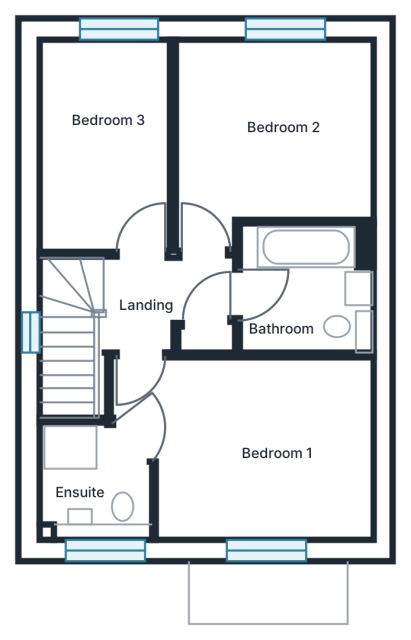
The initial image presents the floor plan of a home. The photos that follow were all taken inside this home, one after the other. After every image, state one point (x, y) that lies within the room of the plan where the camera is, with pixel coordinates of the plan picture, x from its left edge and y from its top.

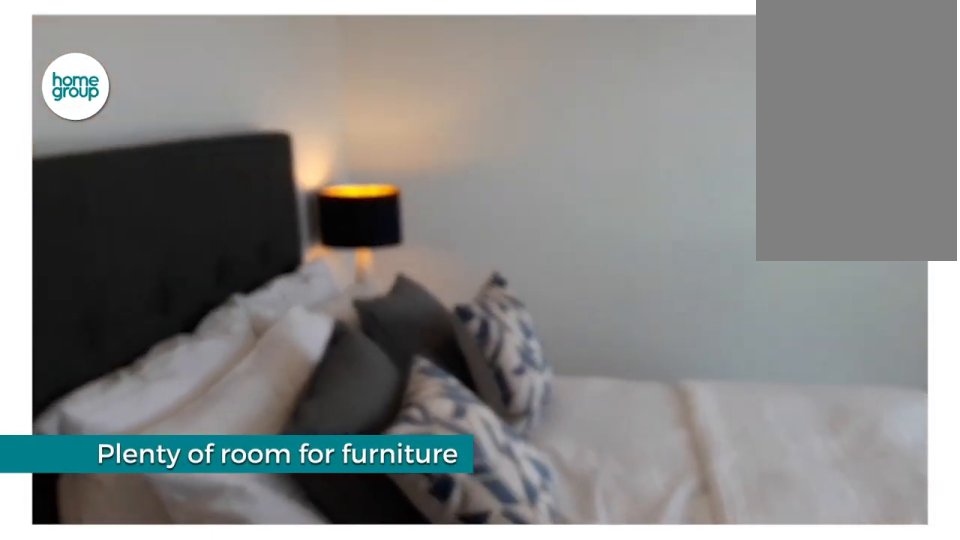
(248, 452)
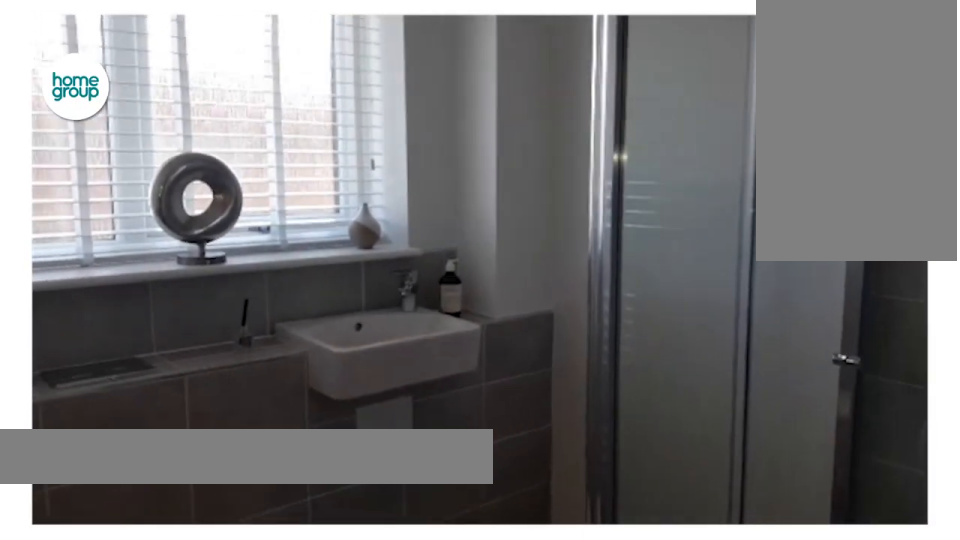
(95, 483)
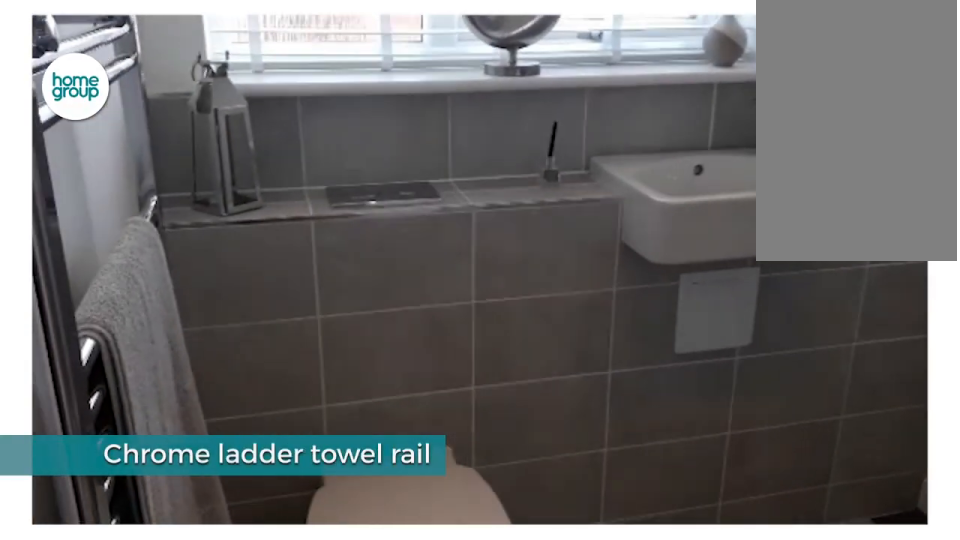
(95, 483)
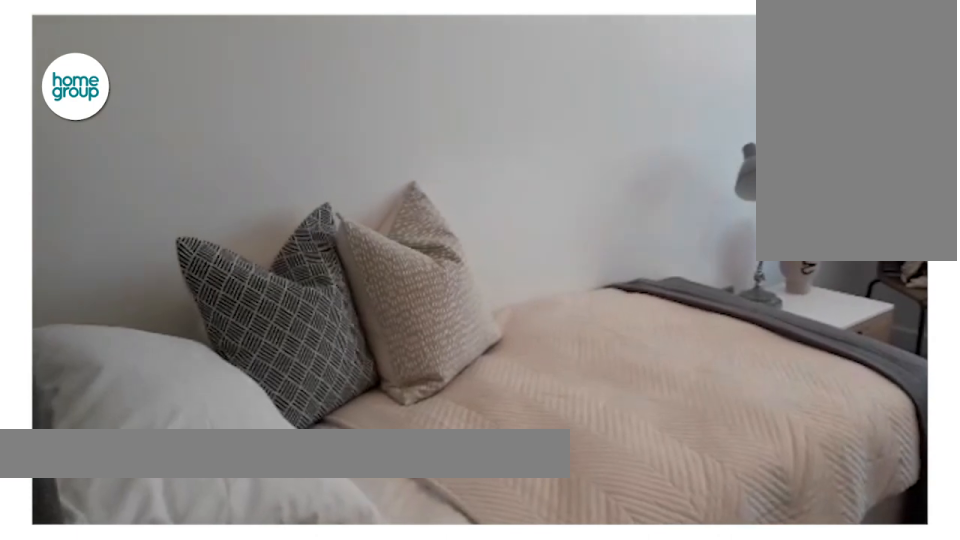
(106, 147)
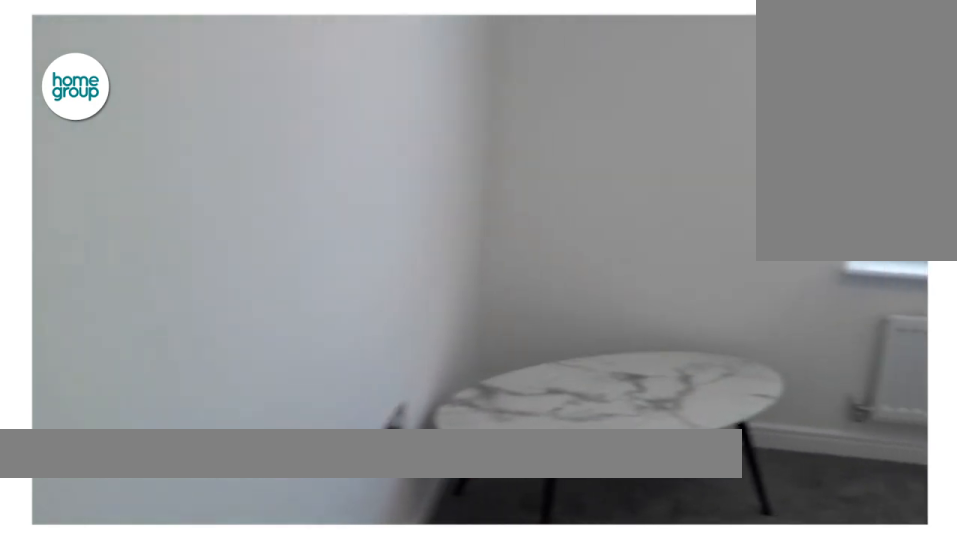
(271, 137)
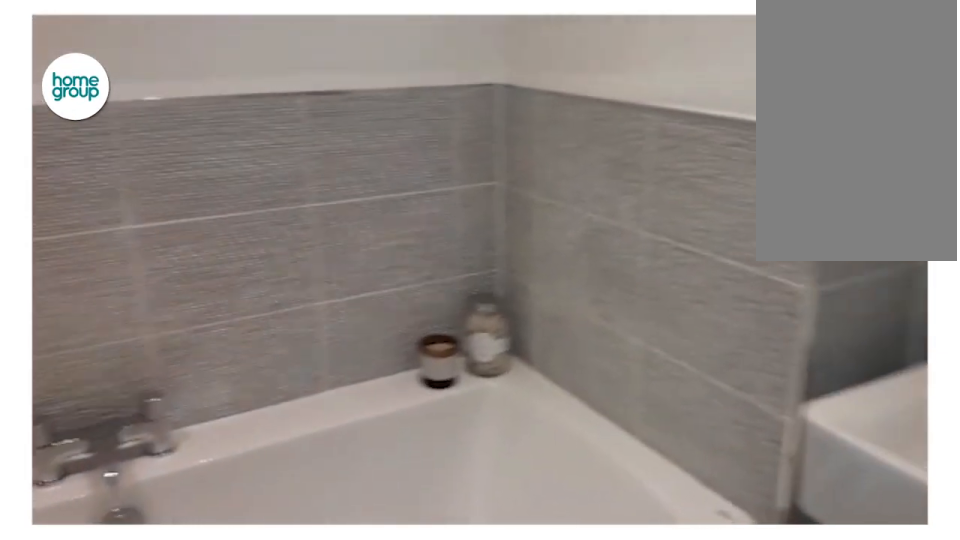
(302, 291)
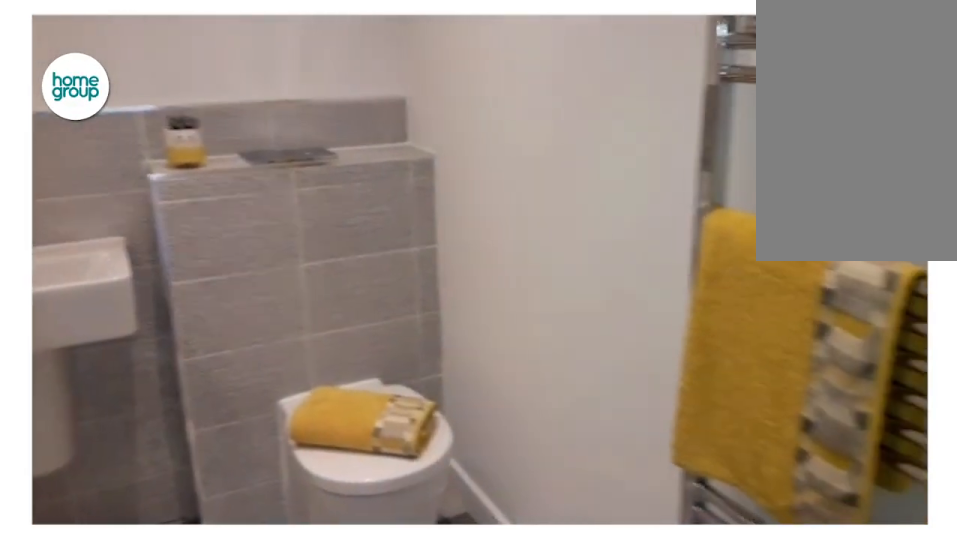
(302, 291)
